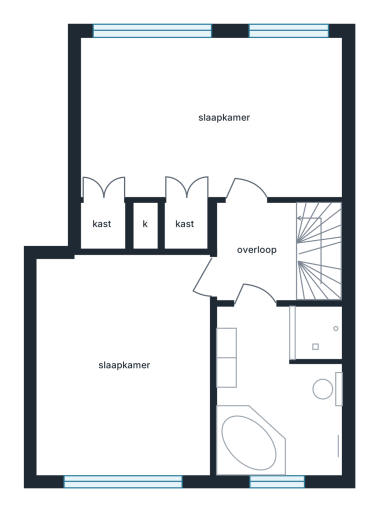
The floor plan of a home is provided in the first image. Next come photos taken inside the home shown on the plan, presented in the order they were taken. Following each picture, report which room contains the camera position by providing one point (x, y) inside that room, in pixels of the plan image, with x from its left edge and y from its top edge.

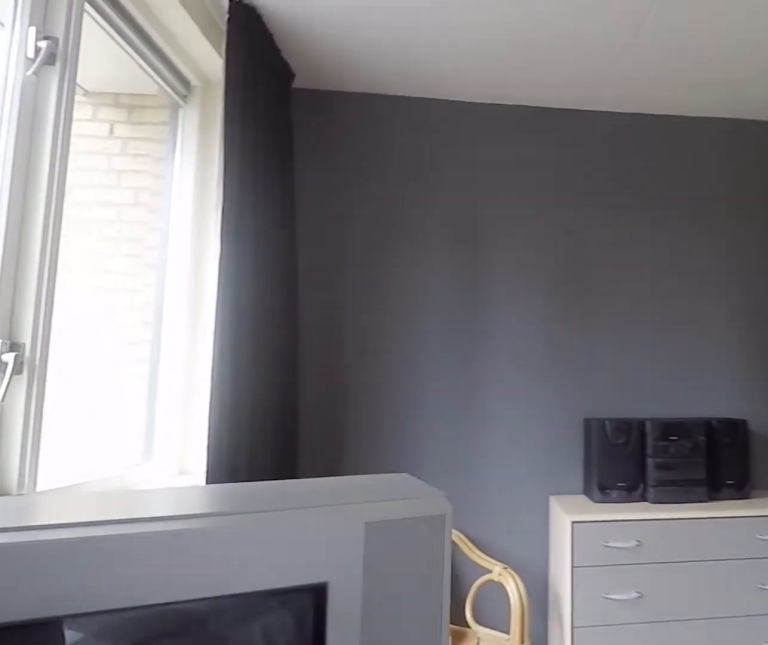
(212, 117)
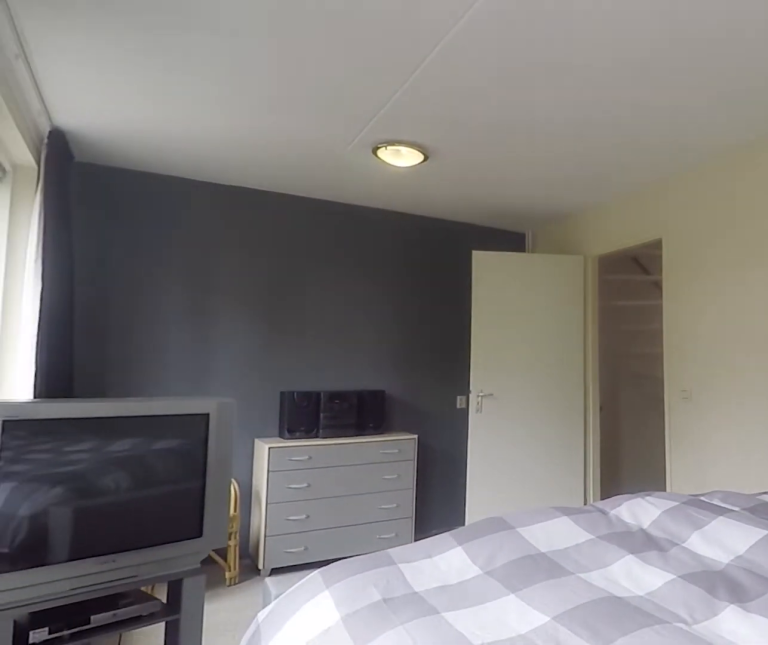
(212, 117)
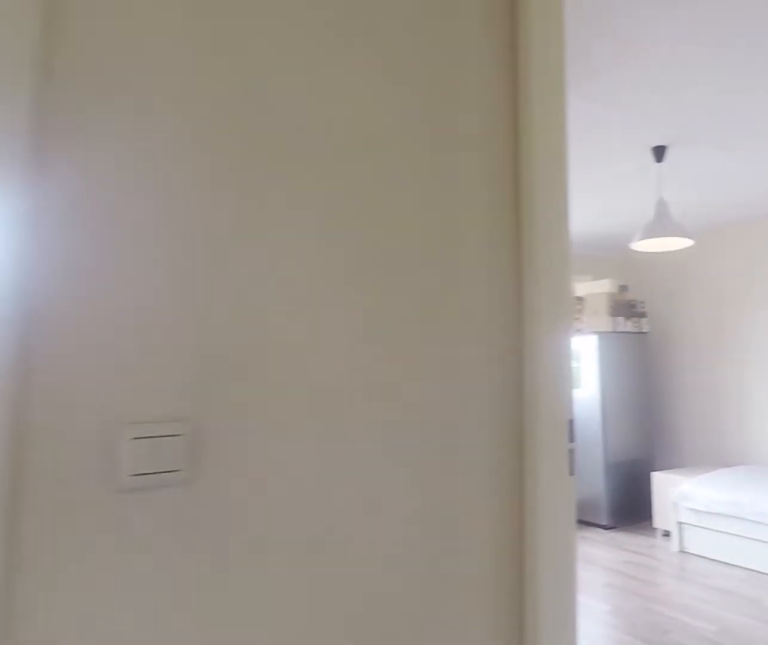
(257, 253)
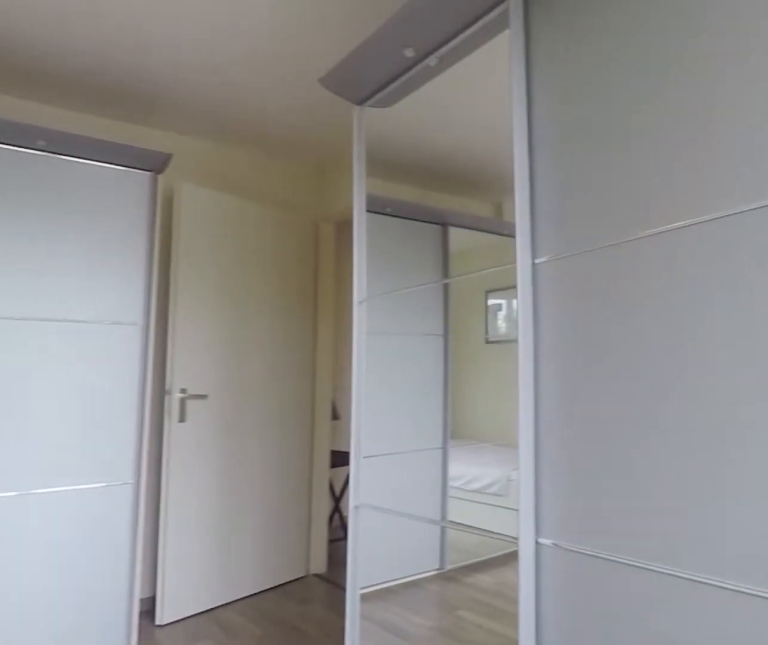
(124, 367)
